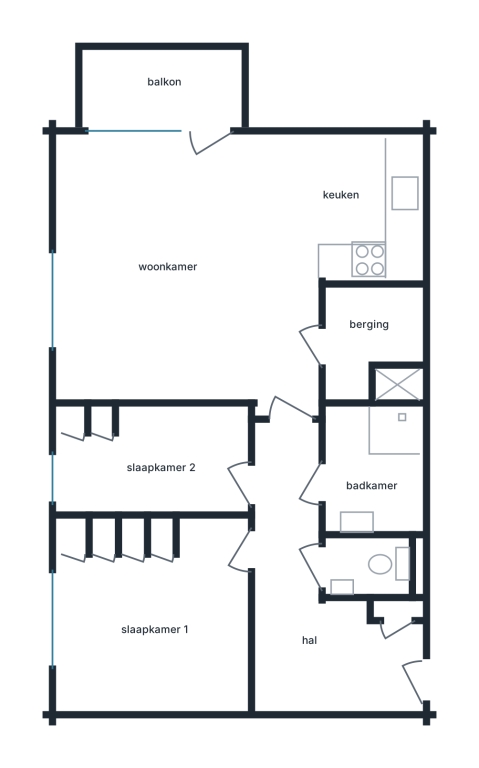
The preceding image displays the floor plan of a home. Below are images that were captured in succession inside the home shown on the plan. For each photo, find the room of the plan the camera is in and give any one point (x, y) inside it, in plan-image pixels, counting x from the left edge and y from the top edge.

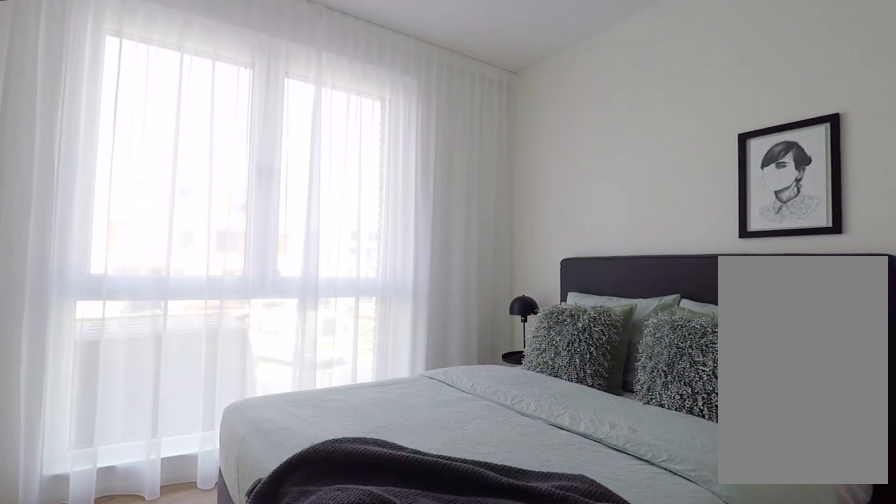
(162, 623)
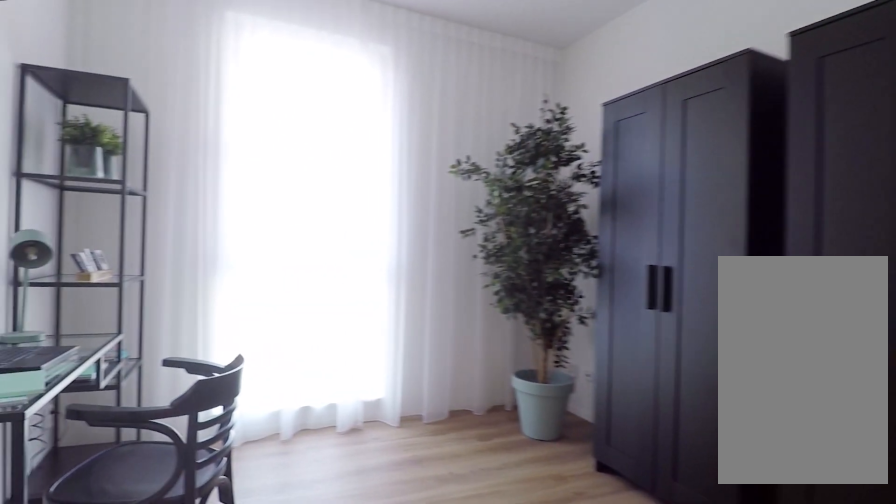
(160, 464)
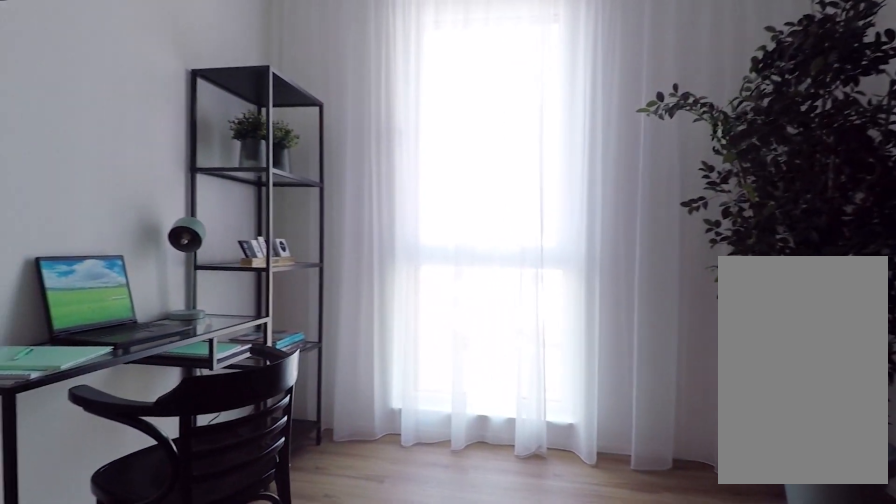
(160, 464)
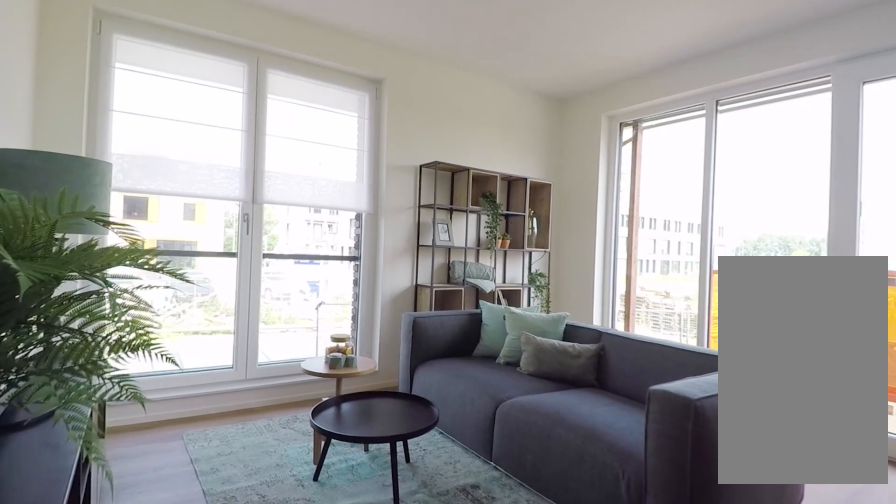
(221, 267)
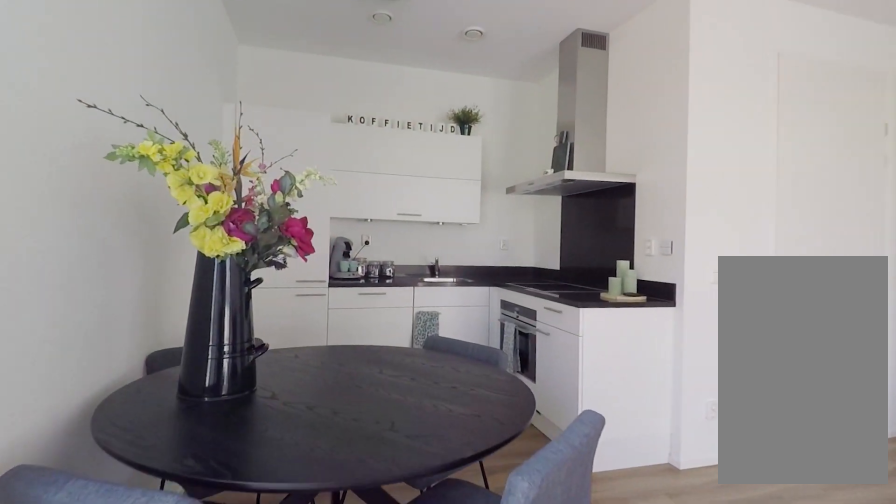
(221, 267)
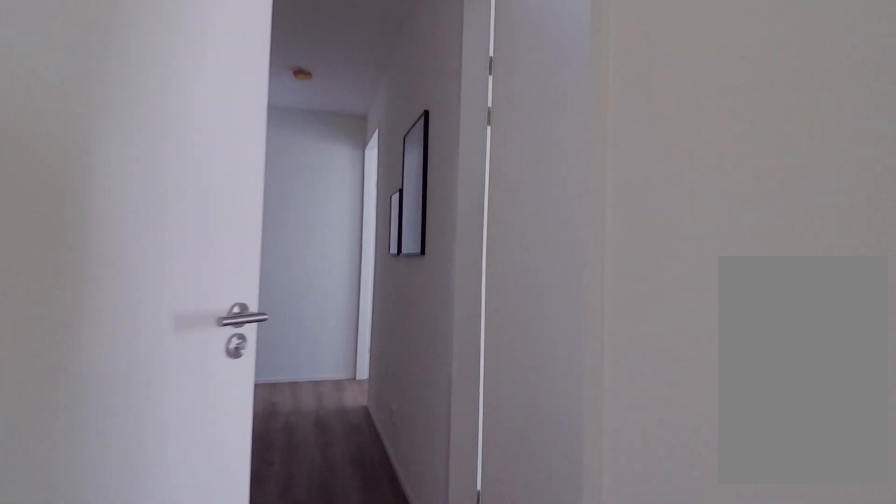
(314, 598)
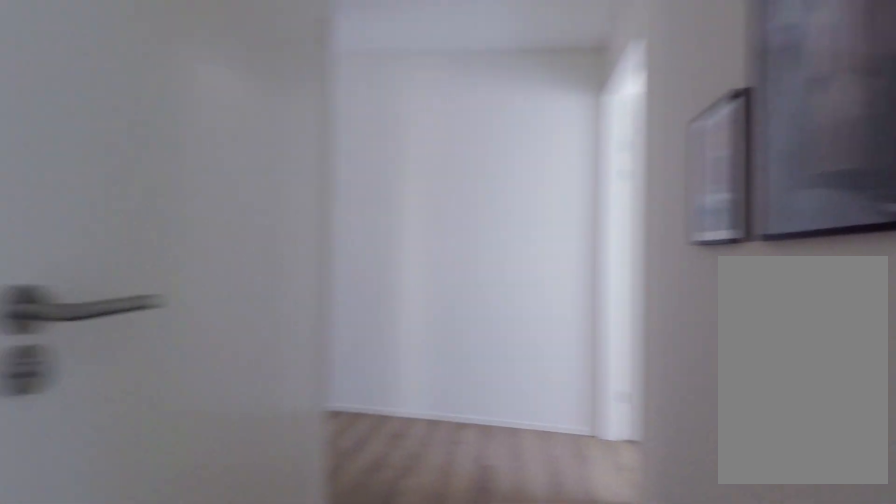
(314, 598)
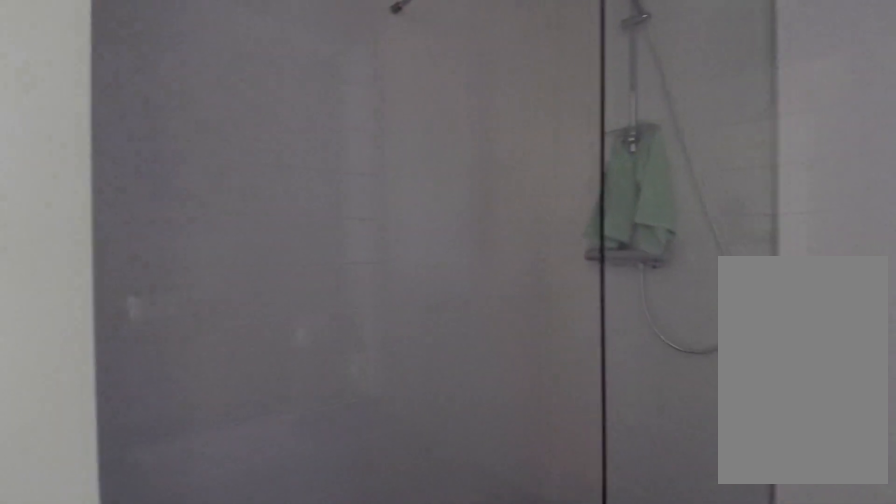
(372, 469)
